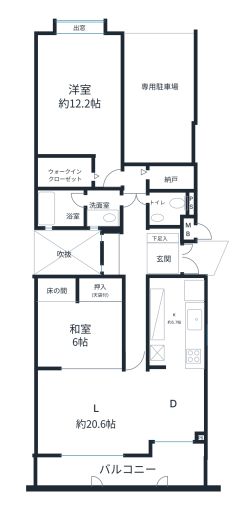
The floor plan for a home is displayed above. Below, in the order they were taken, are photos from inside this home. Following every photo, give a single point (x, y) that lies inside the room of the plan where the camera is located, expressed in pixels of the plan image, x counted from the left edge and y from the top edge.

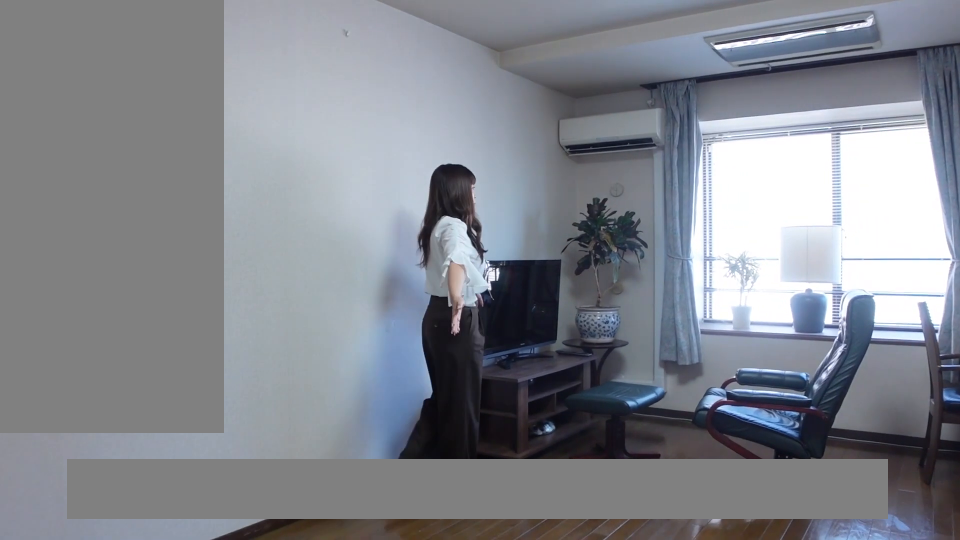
(74, 91)
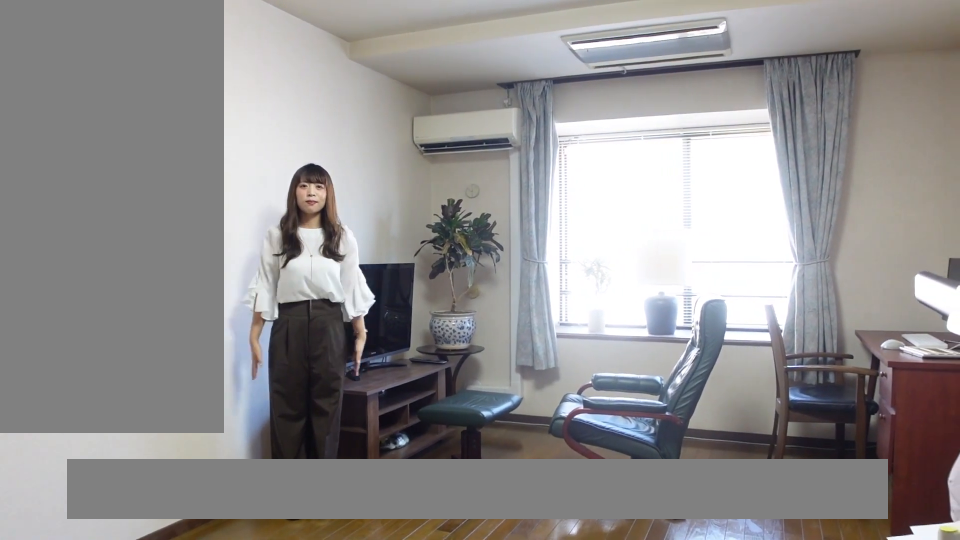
(74, 91)
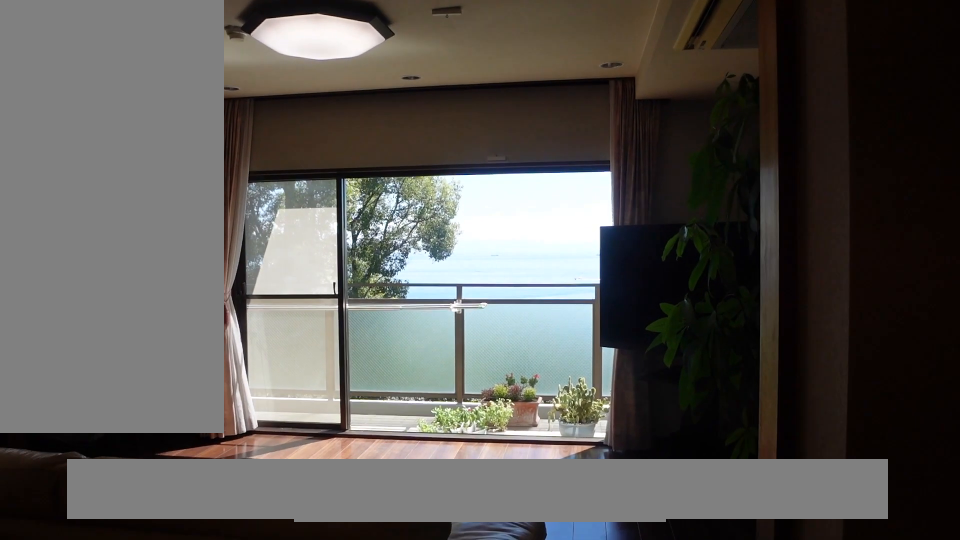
(79, 332)
